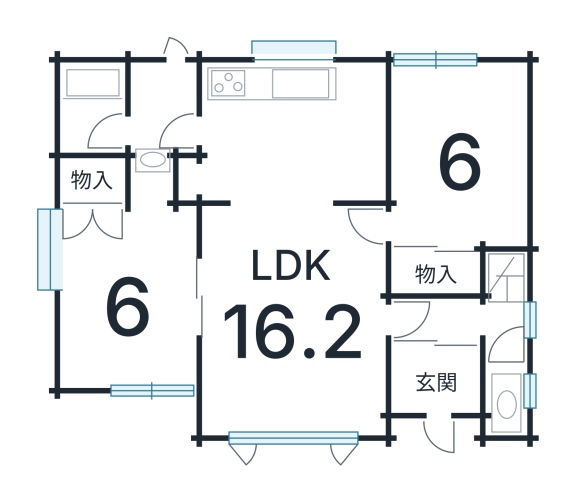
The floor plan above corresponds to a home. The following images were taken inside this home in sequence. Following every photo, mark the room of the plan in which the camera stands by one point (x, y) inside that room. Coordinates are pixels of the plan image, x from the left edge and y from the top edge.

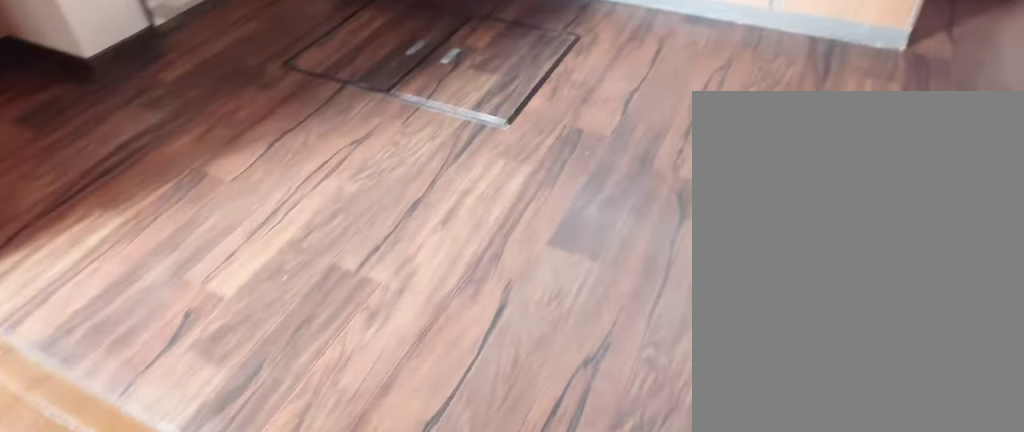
(290, 143)
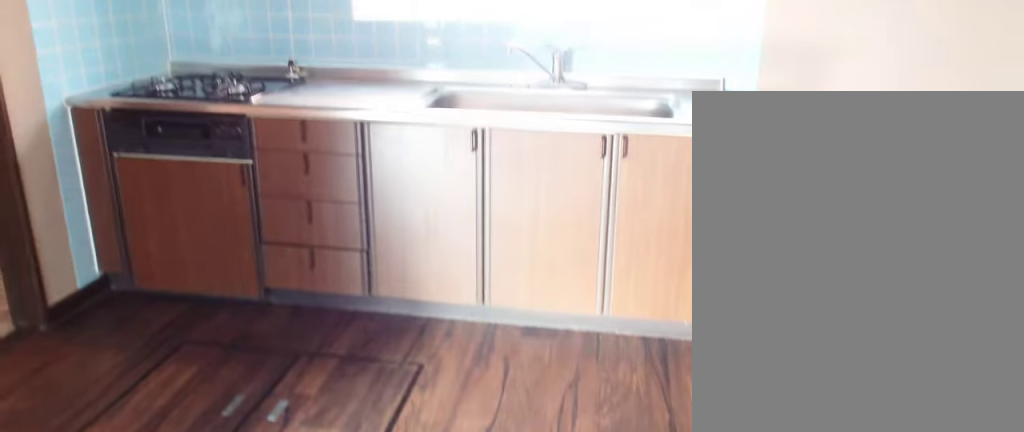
(290, 143)
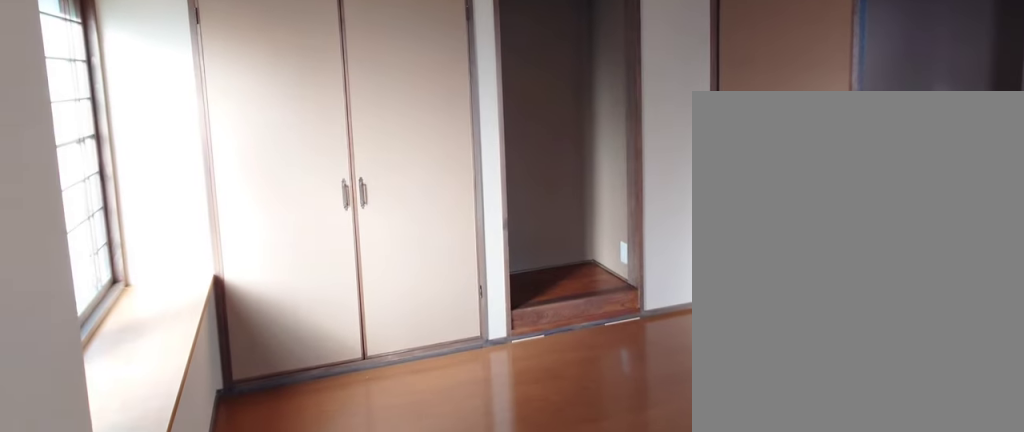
(127, 305)
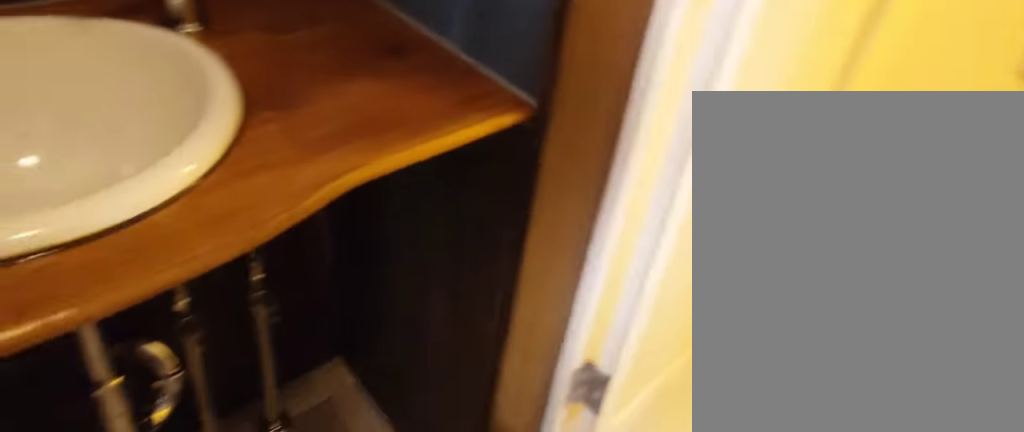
(157, 109)
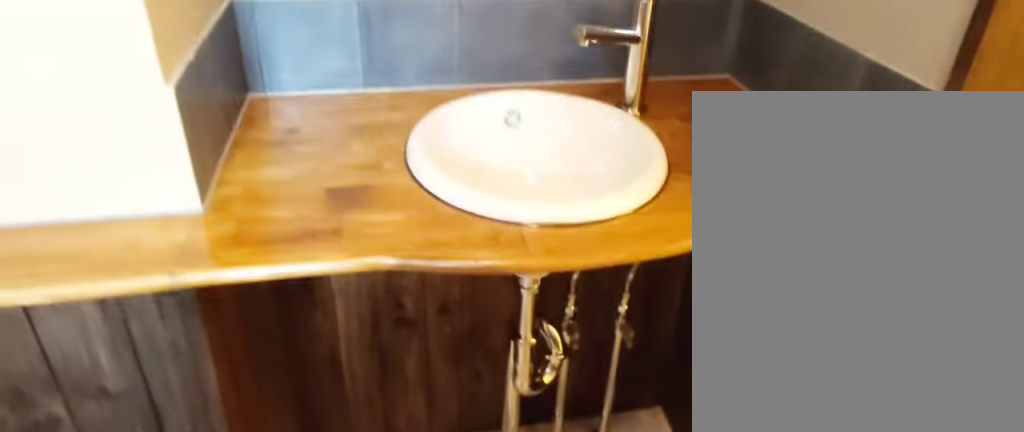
(157, 109)
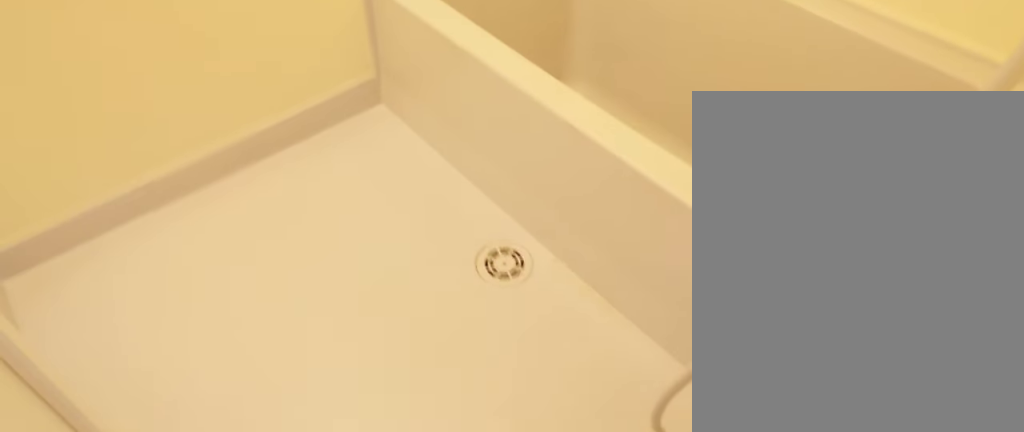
(82, 113)
